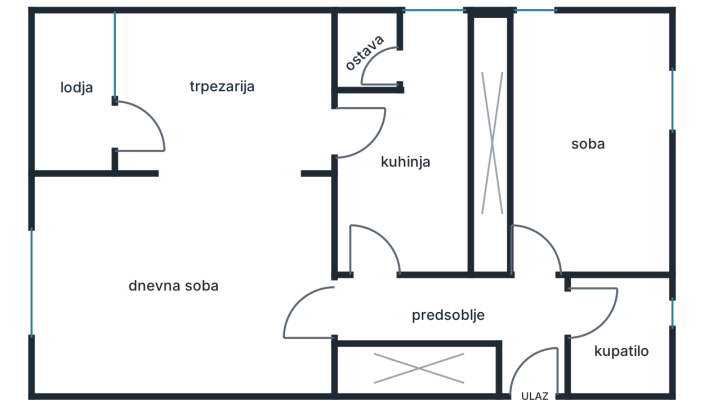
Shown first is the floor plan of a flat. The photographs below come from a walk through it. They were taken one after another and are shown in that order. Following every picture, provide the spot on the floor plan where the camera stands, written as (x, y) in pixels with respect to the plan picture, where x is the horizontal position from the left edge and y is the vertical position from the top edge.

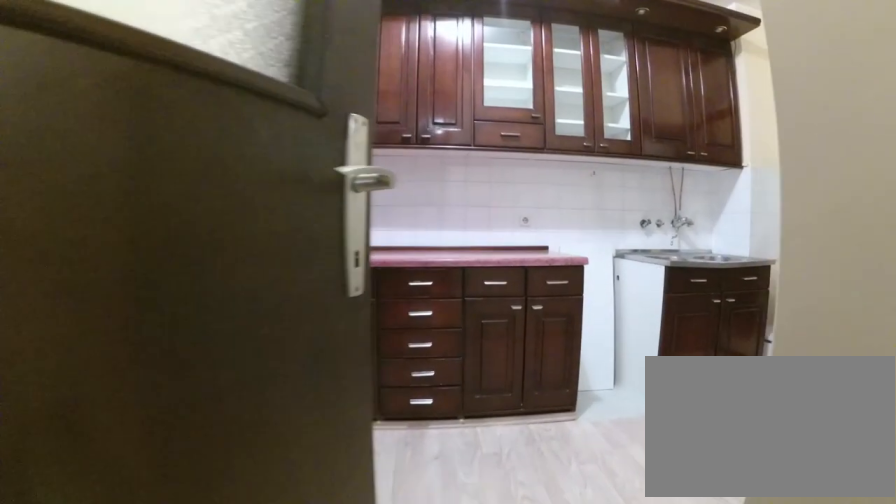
(310, 128)
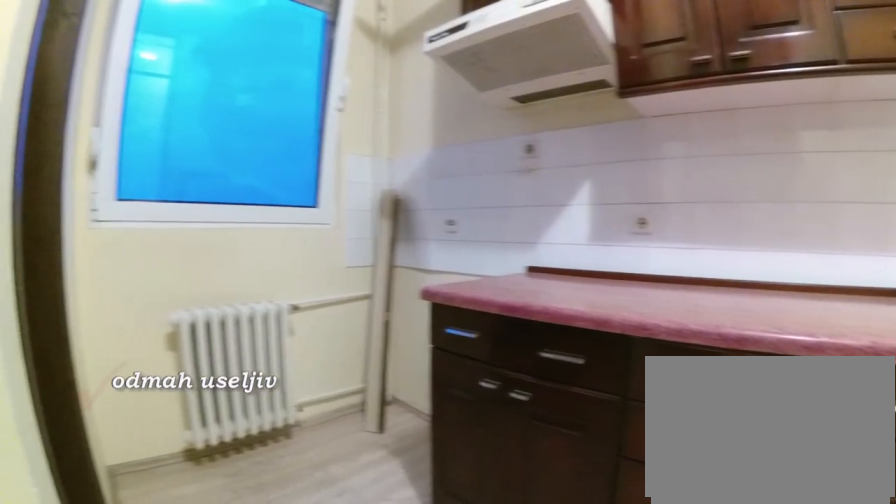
(393, 139)
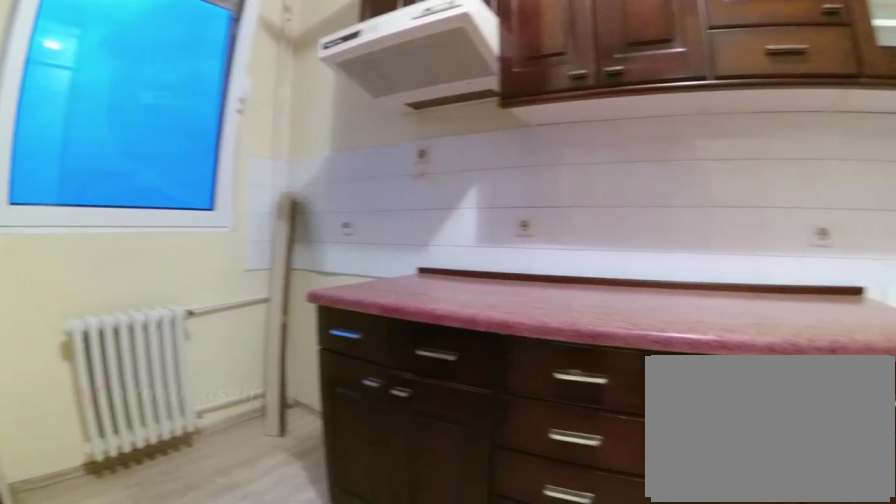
(413, 136)
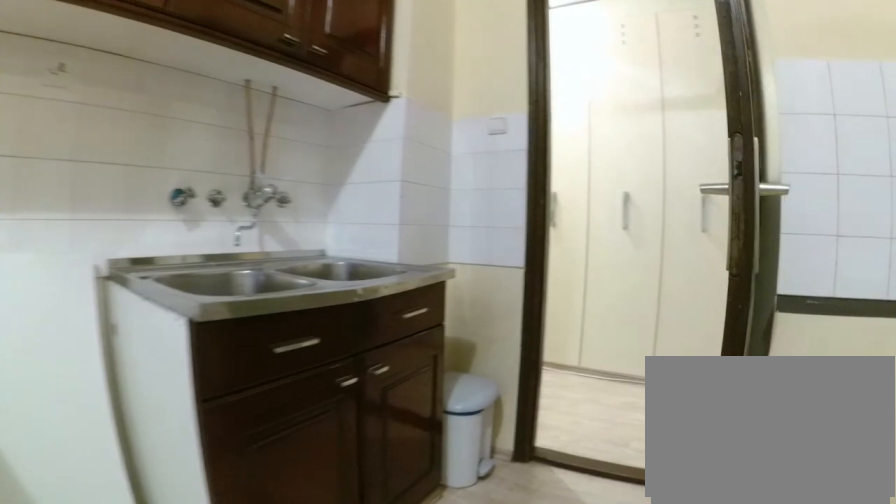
(419, 154)
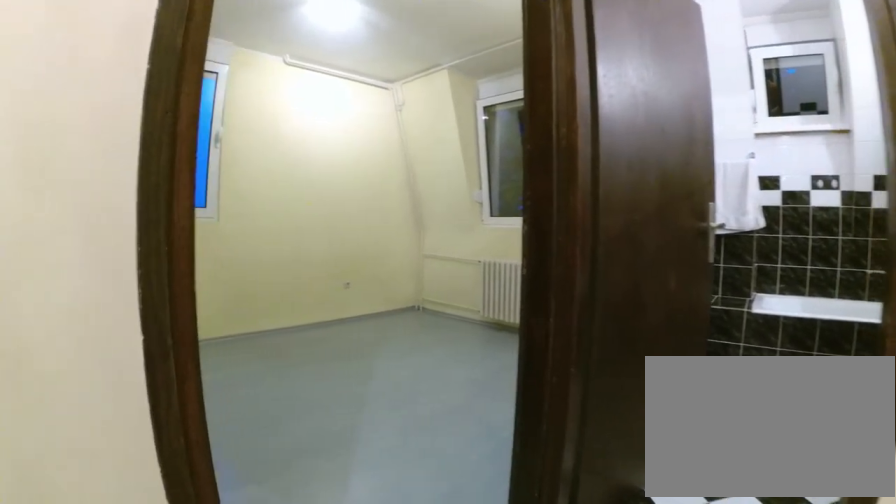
(484, 307)
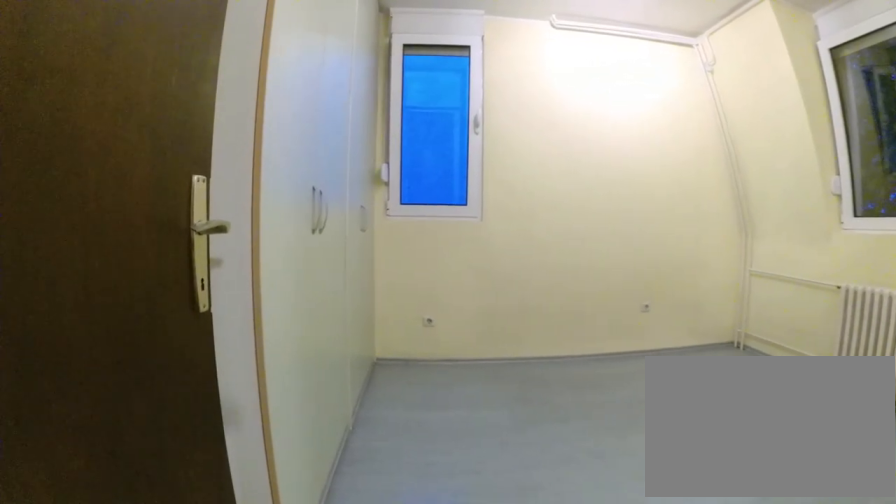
(531, 293)
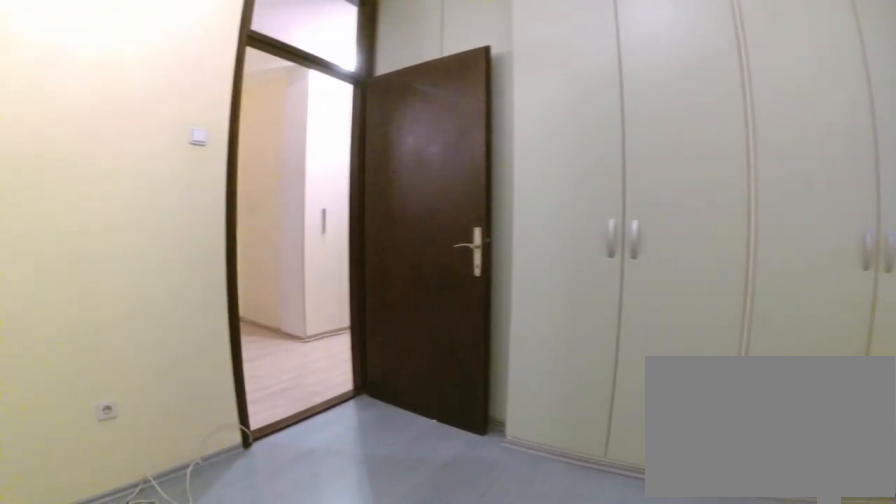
(621, 208)
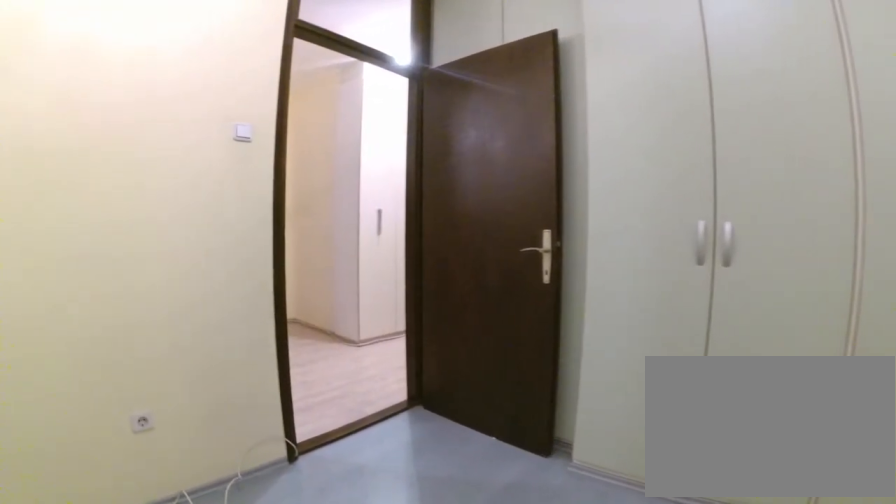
(615, 210)
